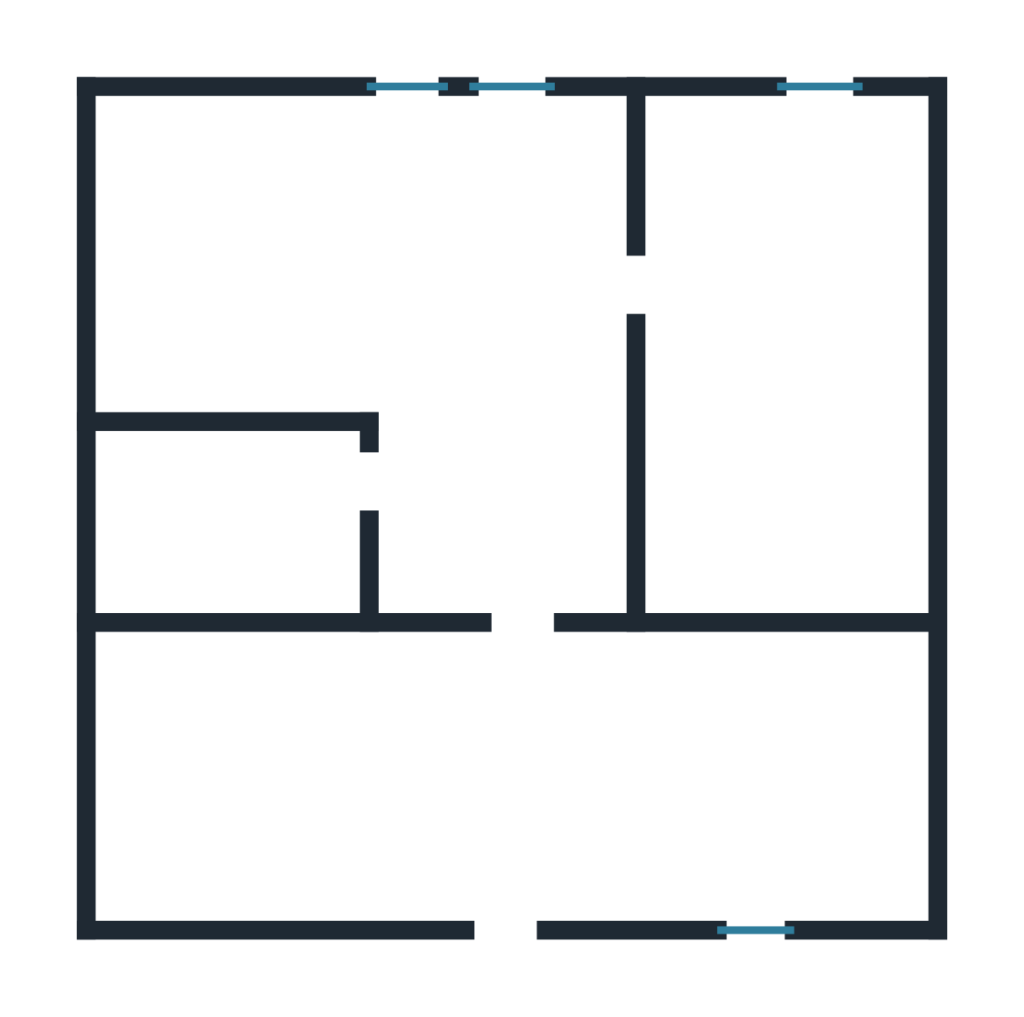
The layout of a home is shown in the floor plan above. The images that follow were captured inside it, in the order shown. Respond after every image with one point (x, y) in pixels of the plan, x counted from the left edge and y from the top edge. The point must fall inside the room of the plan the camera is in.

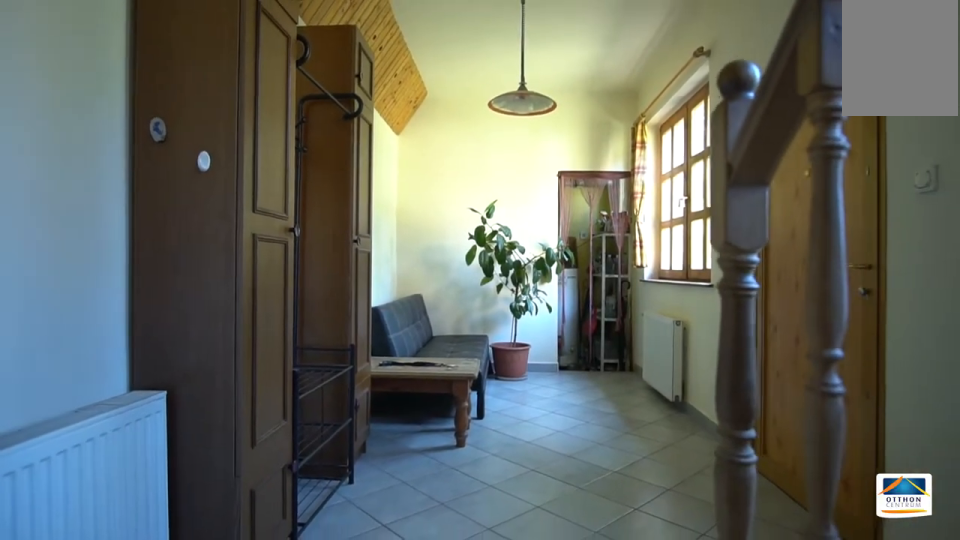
(536, 786)
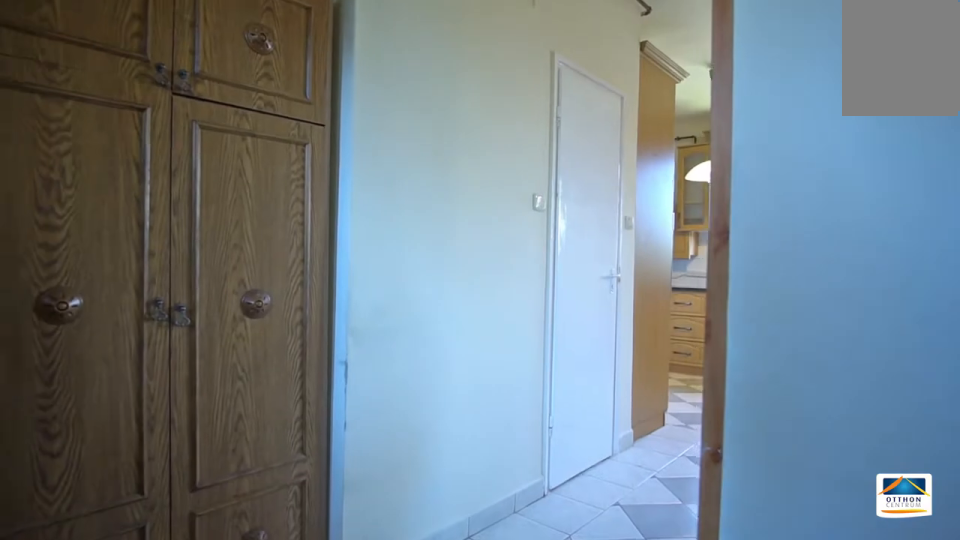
(534, 786)
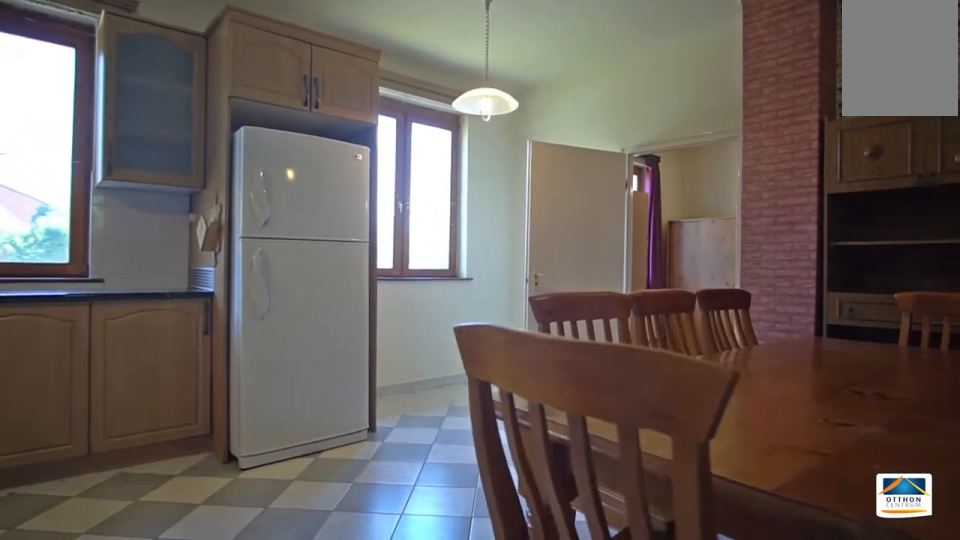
(534, 271)
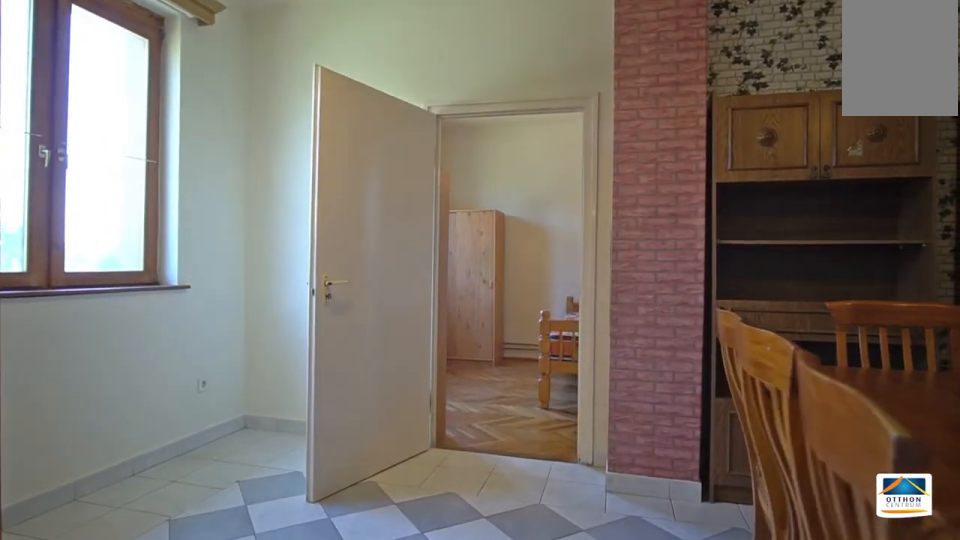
(534, 266)
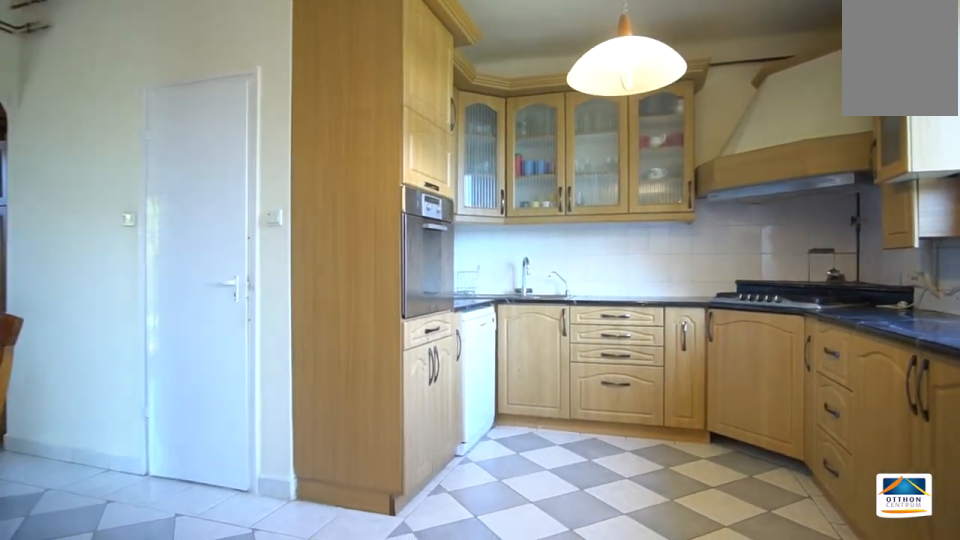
(531, 271)
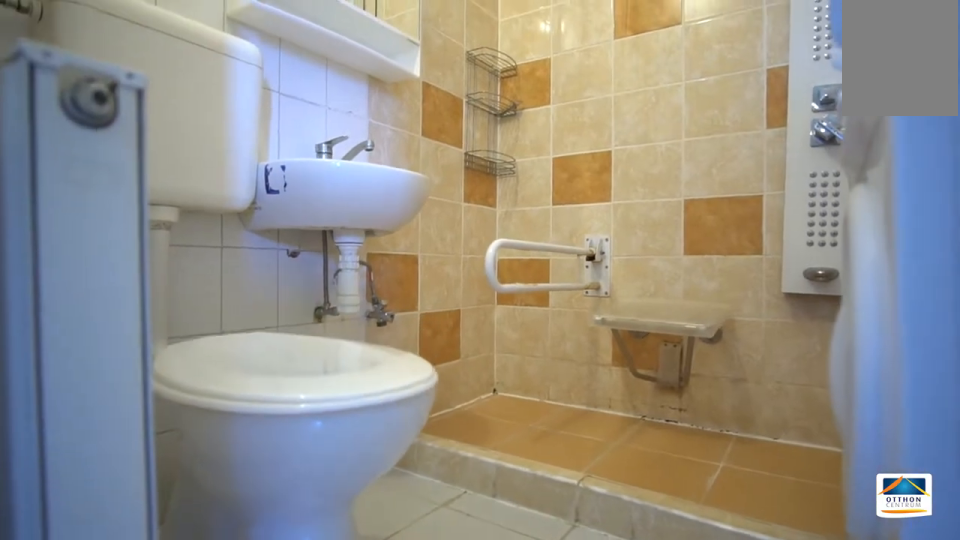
(250, 528)
